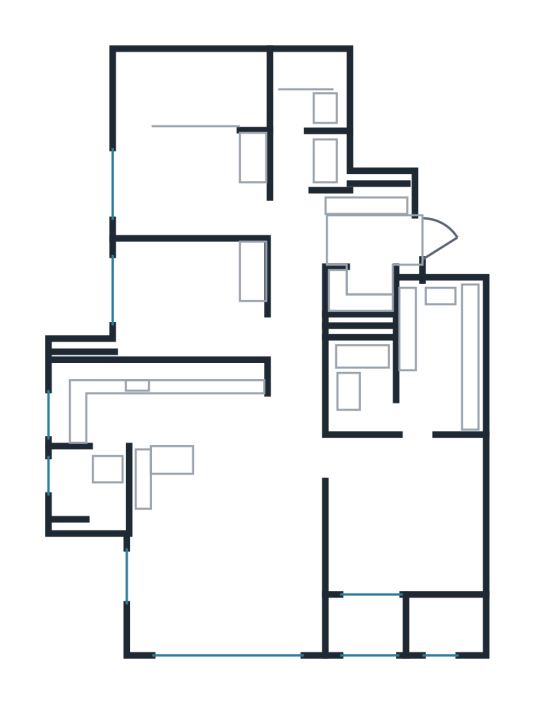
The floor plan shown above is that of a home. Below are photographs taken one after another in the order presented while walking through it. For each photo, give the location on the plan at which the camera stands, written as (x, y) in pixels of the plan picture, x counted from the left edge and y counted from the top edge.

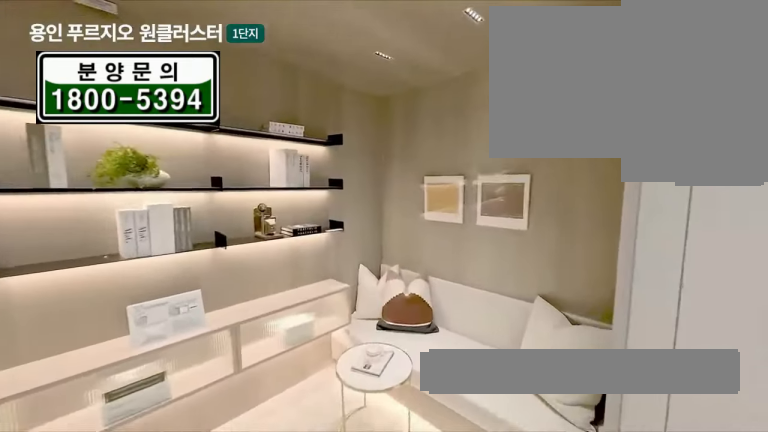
(195, 155)
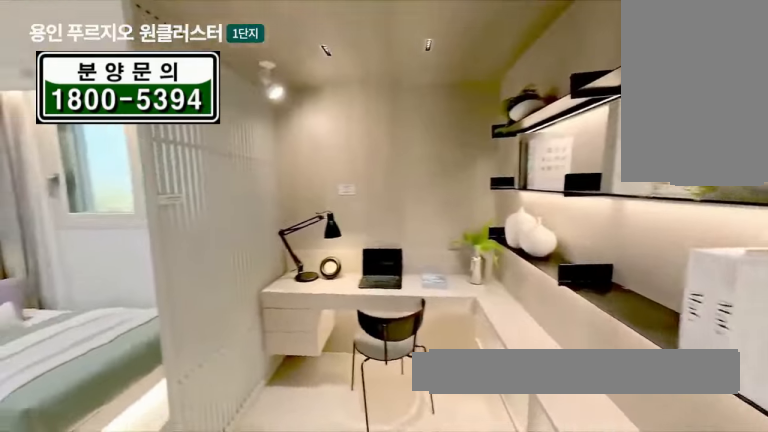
(188, 157)
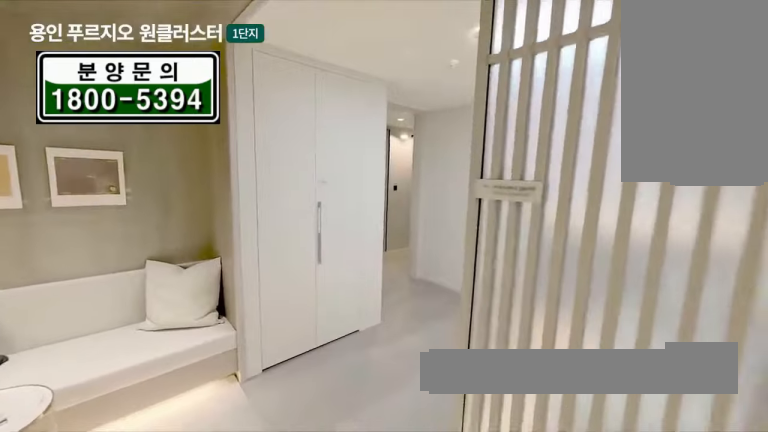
(193, 176)
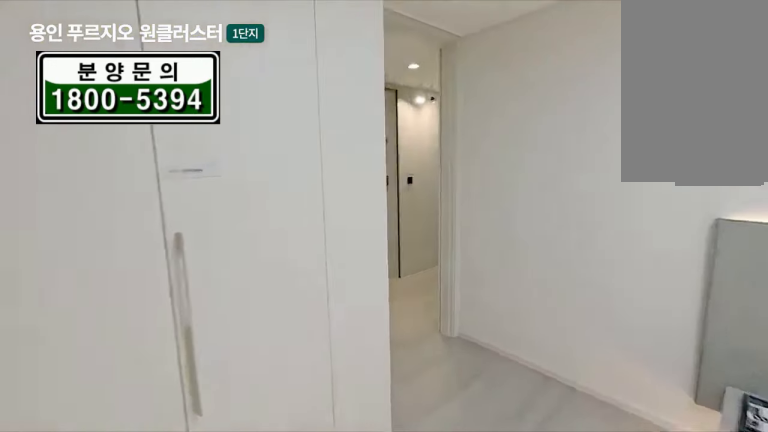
(193, 178)
